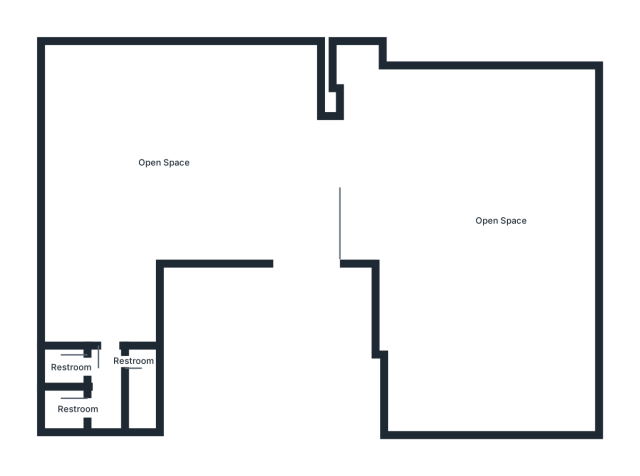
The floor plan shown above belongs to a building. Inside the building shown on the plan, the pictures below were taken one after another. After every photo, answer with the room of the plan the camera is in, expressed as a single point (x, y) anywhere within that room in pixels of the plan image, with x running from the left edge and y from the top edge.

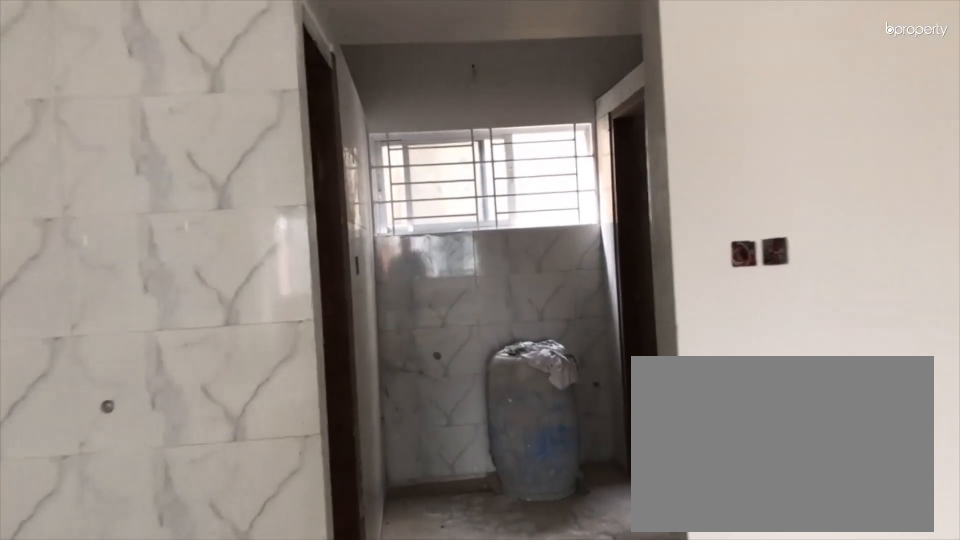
(107, 255)
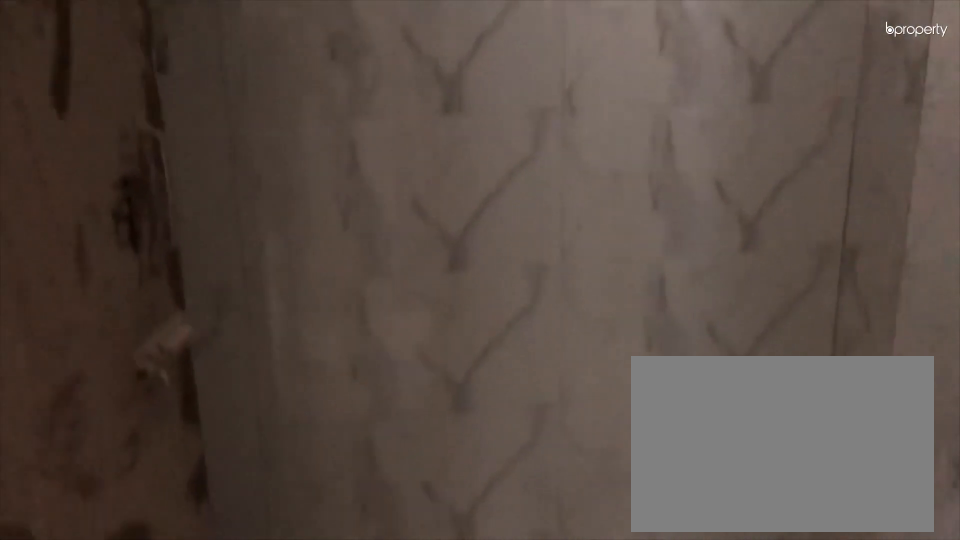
(108, 360)
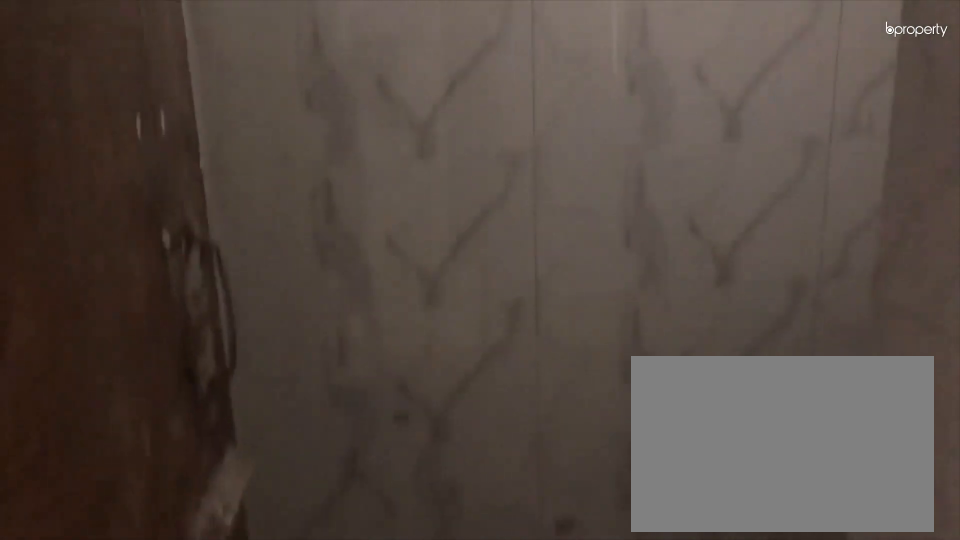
(108, 360)
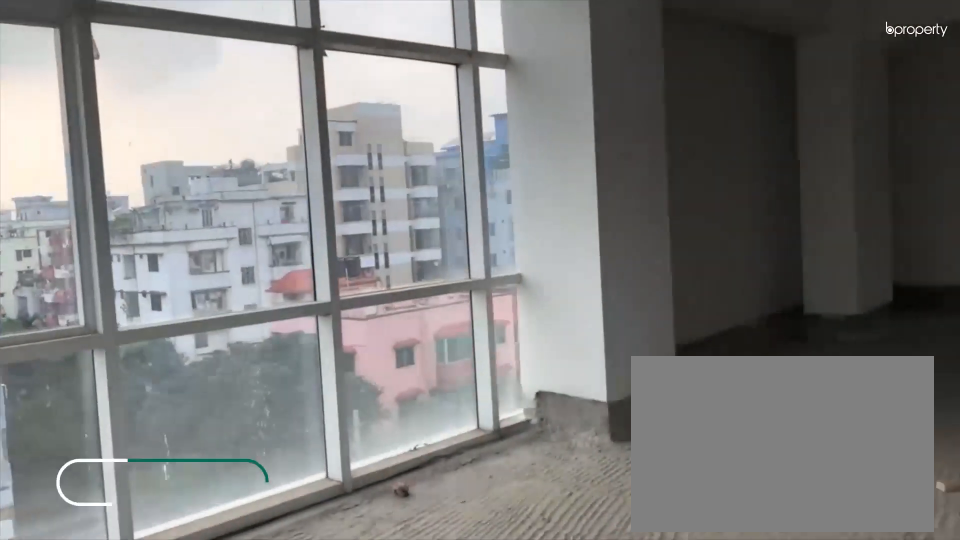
(465, 198)
